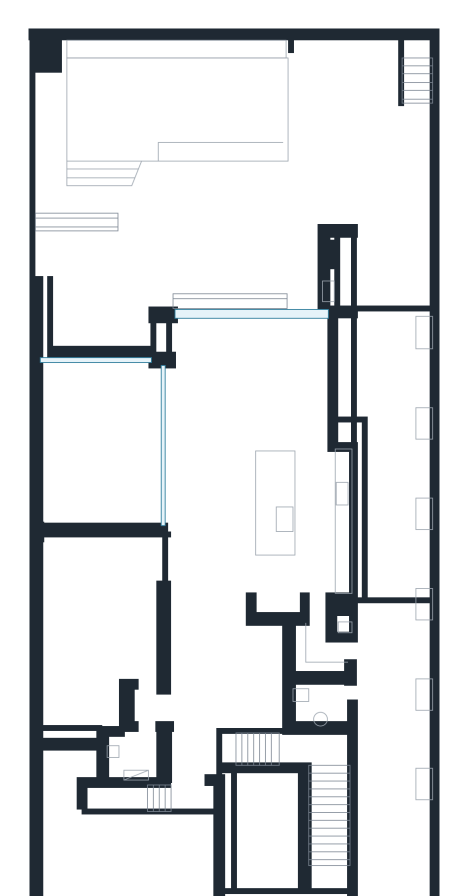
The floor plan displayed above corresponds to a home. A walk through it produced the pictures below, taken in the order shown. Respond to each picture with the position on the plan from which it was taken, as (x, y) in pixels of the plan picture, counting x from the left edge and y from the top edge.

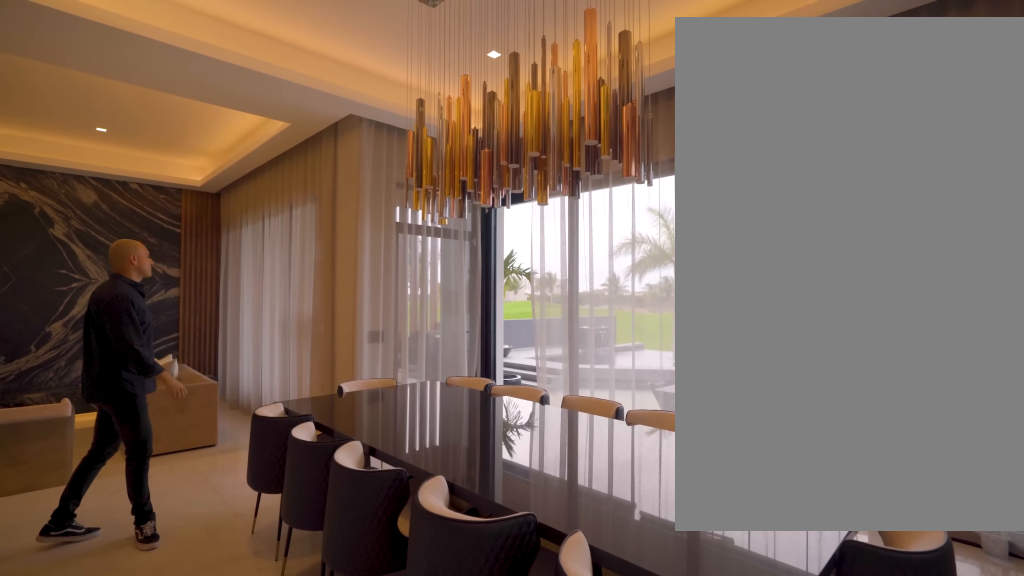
(264, 426)
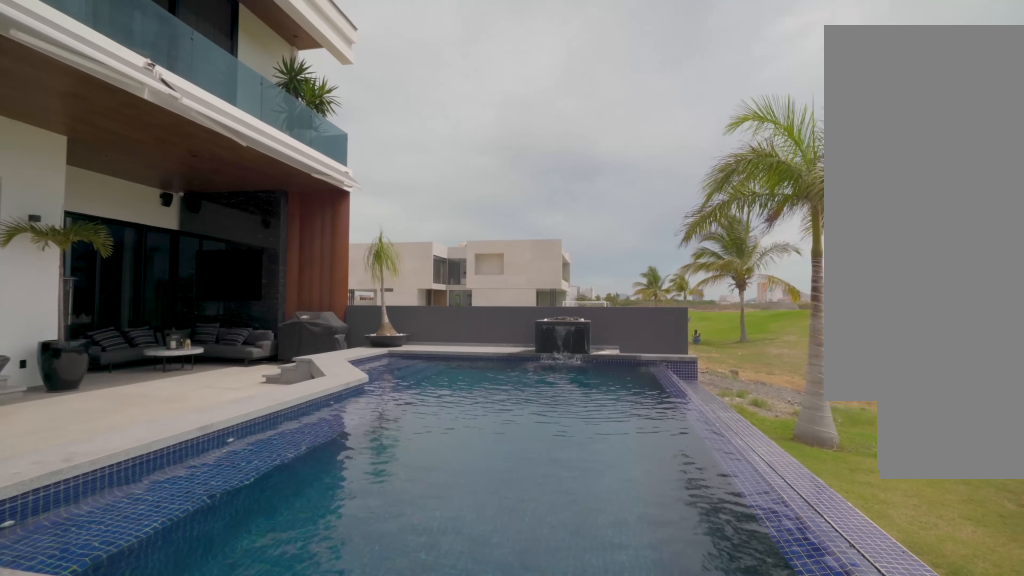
(323, 113)
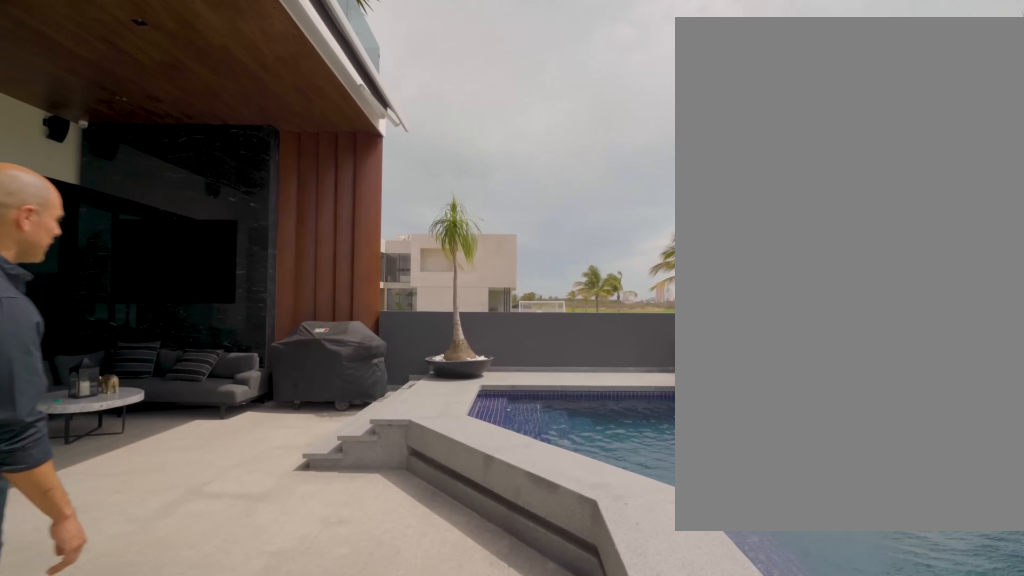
(178, 194)
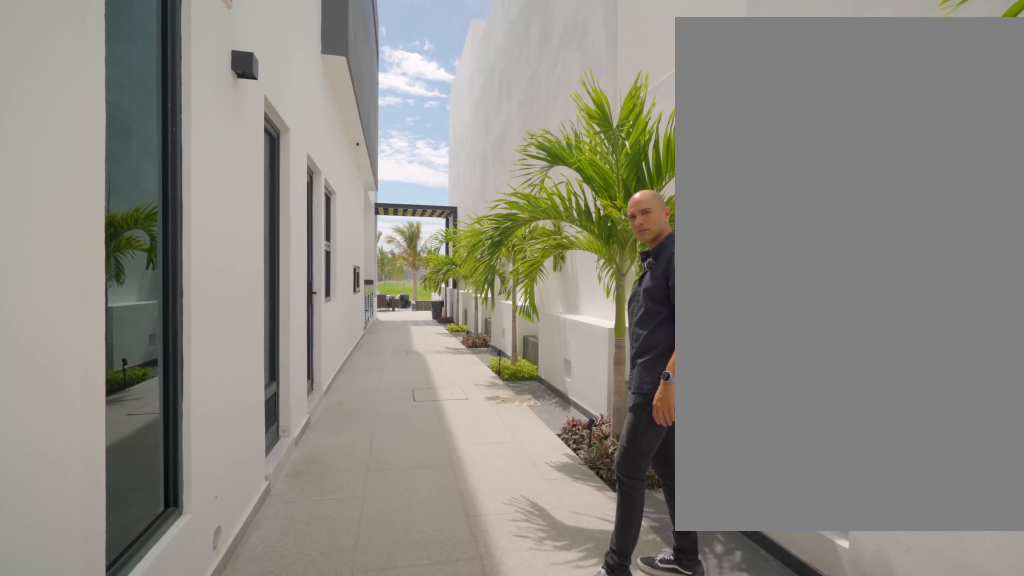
(387, 820)
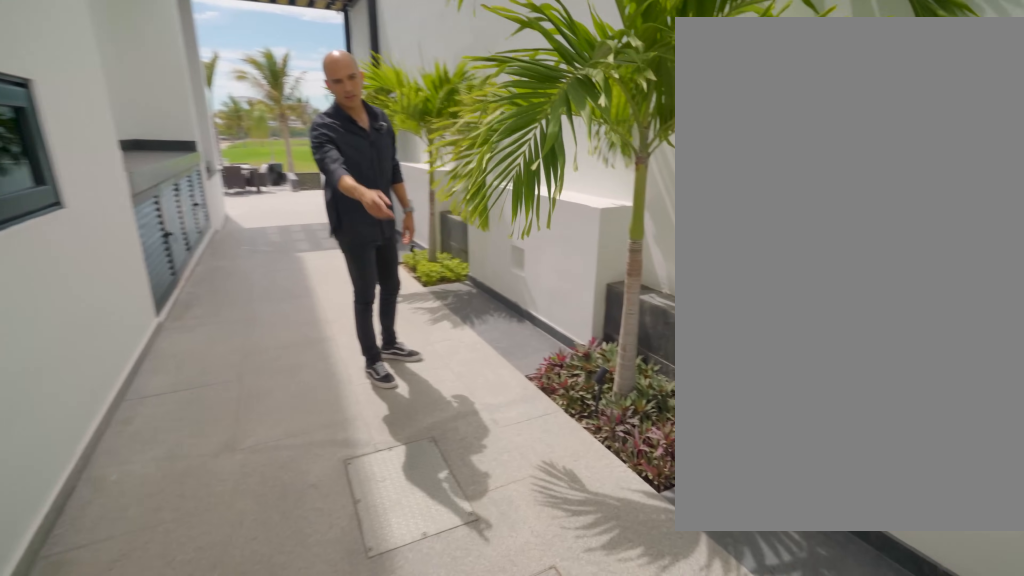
(395, 649)
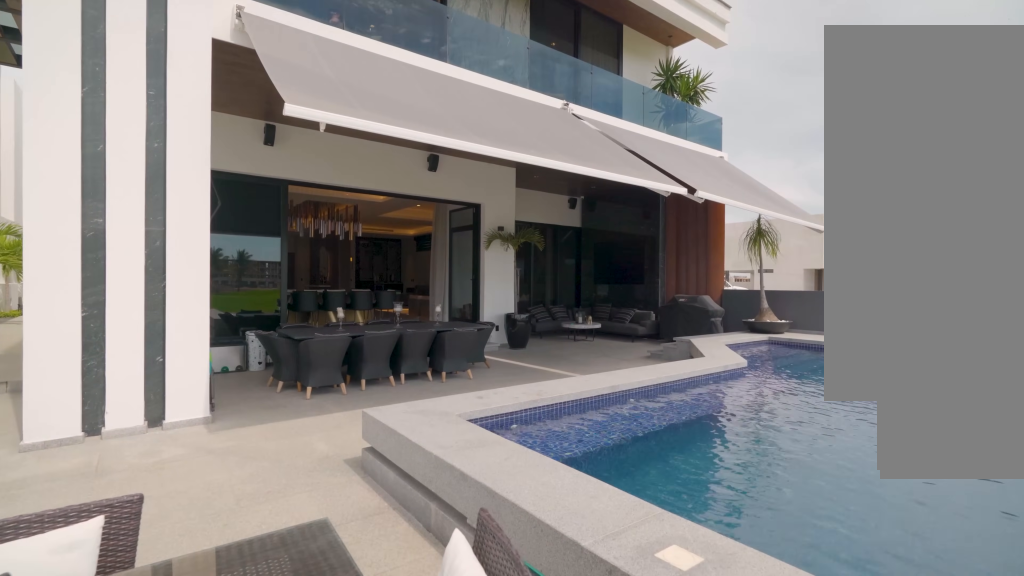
(326, 152)
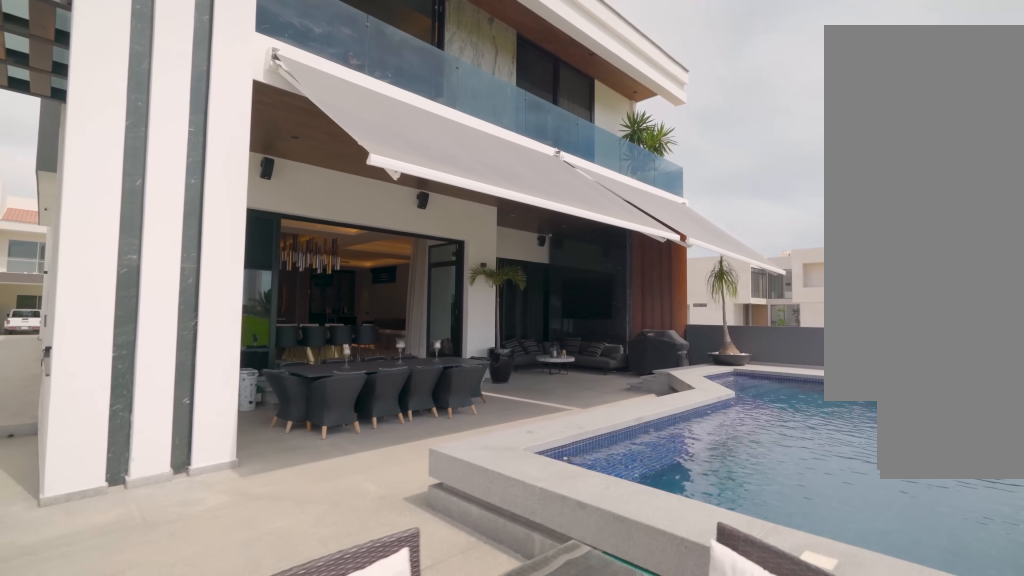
(326, 152)
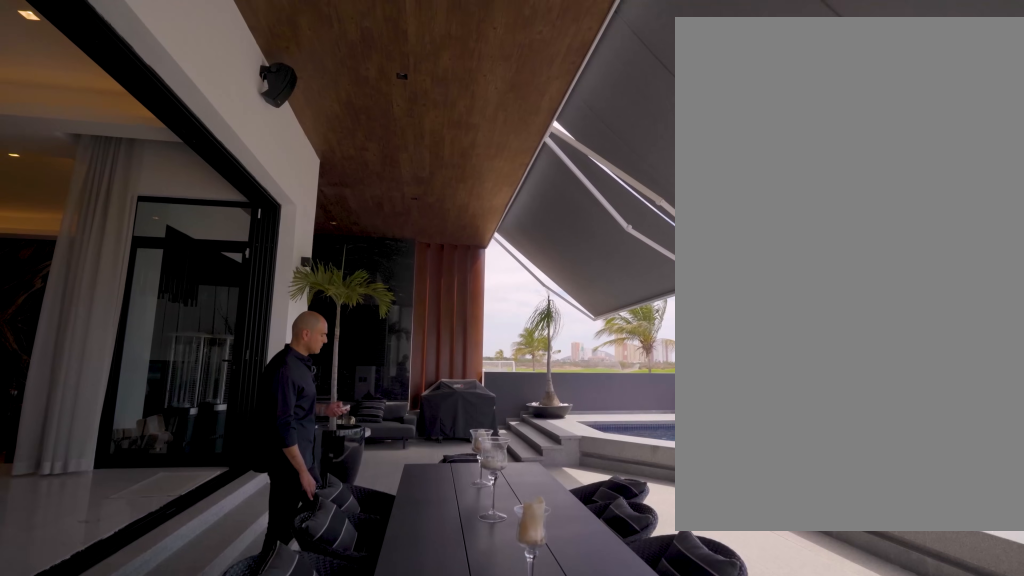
(313, 229)
